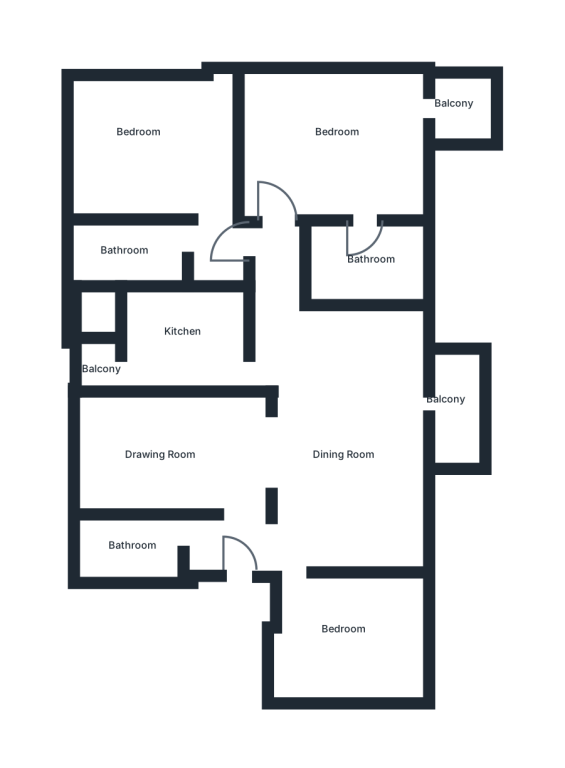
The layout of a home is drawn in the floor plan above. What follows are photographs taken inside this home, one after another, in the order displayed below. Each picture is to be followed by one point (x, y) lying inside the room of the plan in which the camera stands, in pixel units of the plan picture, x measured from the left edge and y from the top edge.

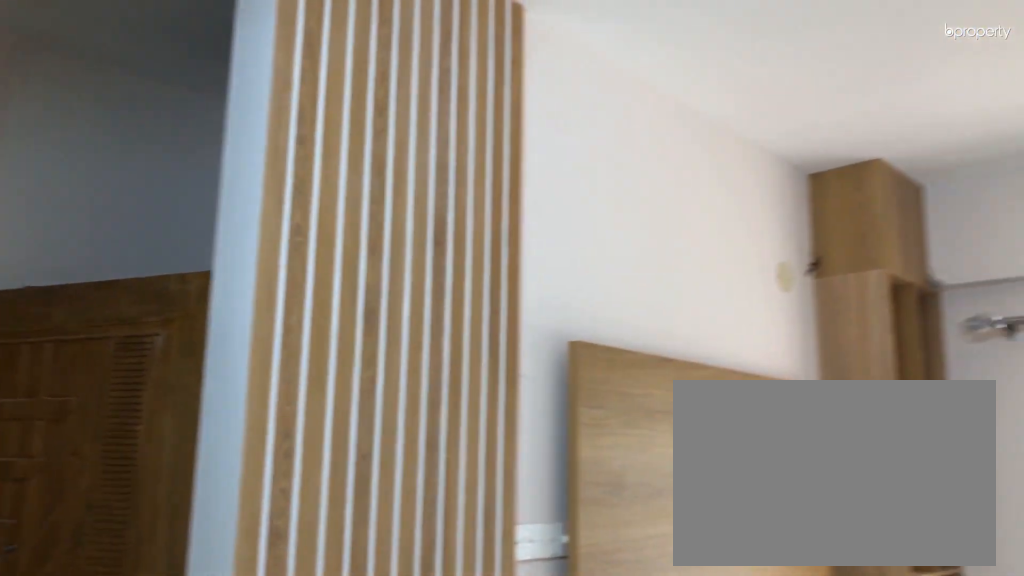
(172, 459)
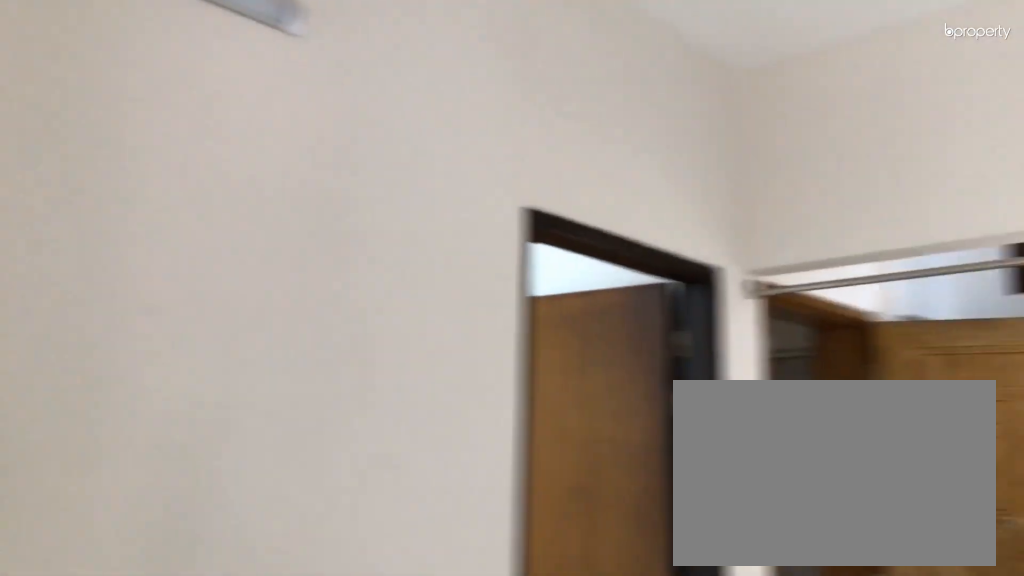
(360, 474)
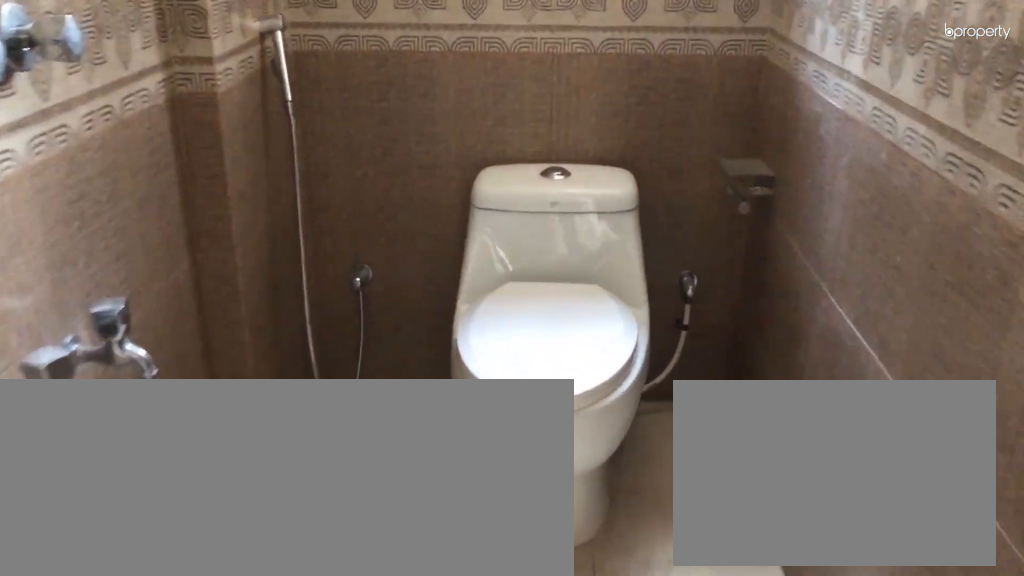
(125, 547)
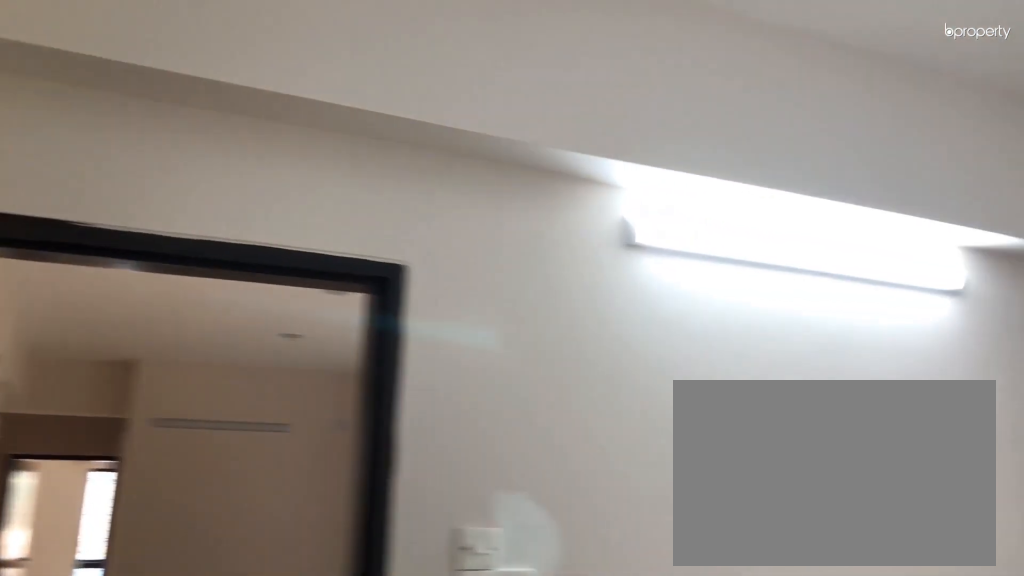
(327, 642)
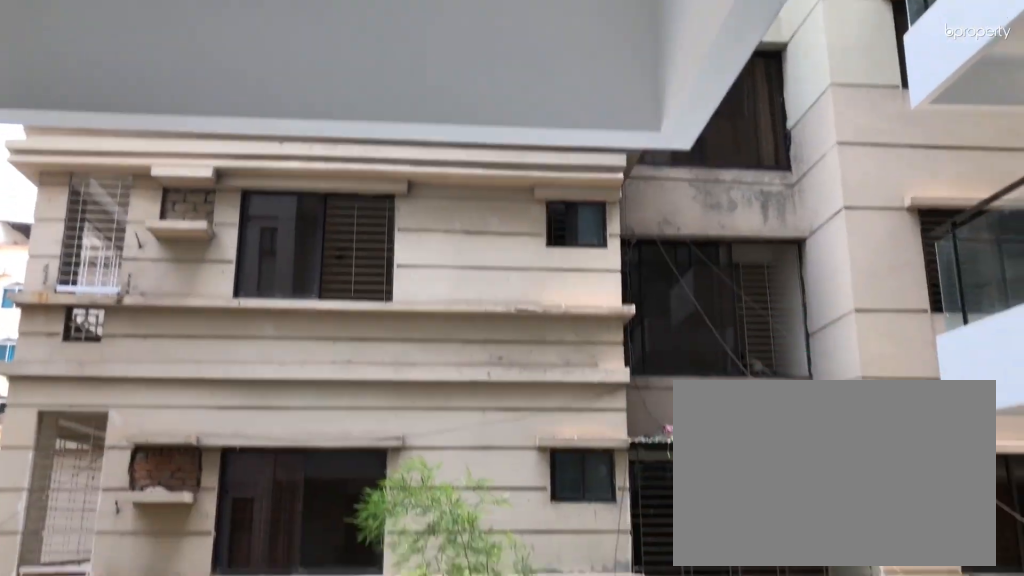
(456, 397)
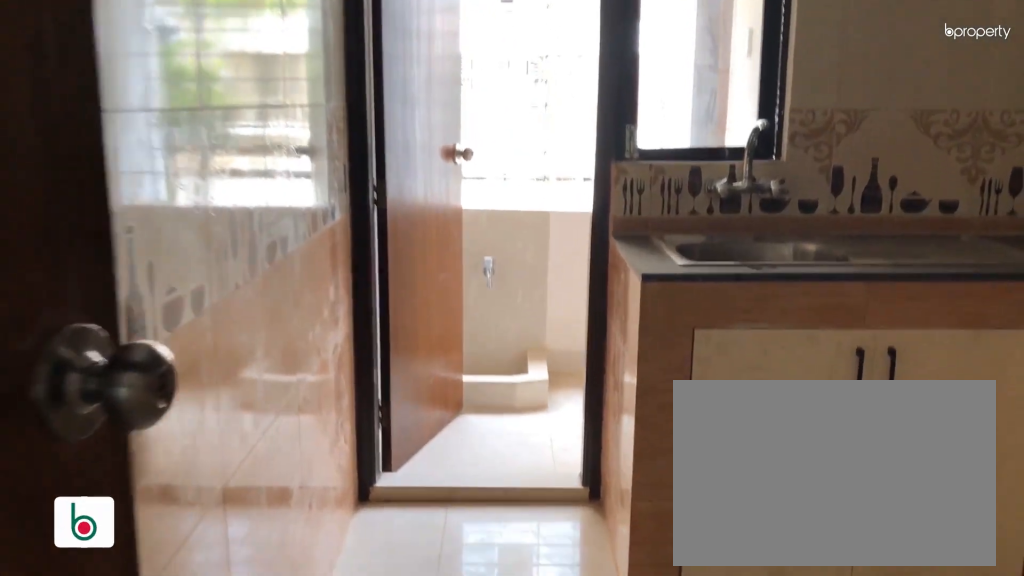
(189, 342)
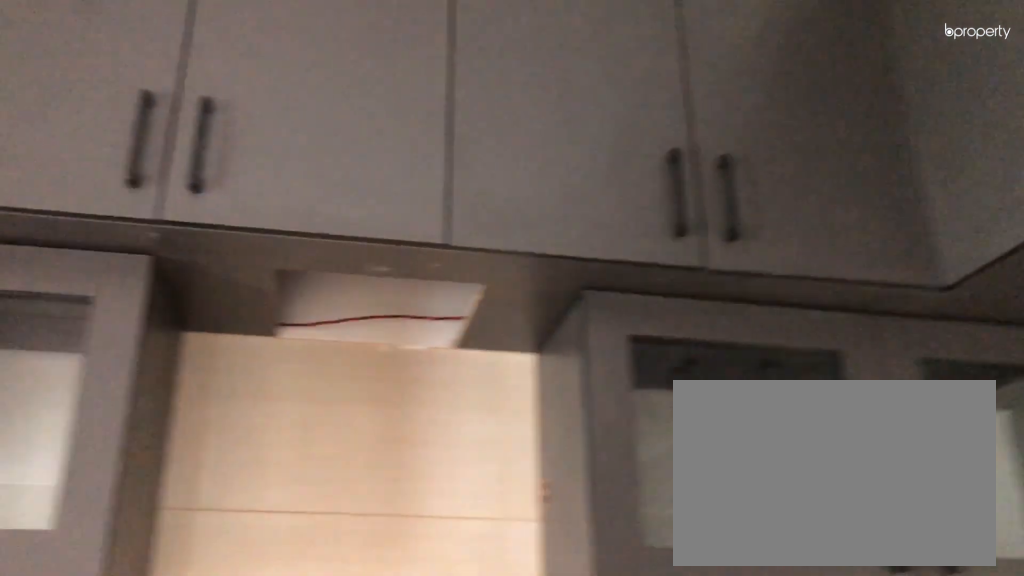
(200, 351)
